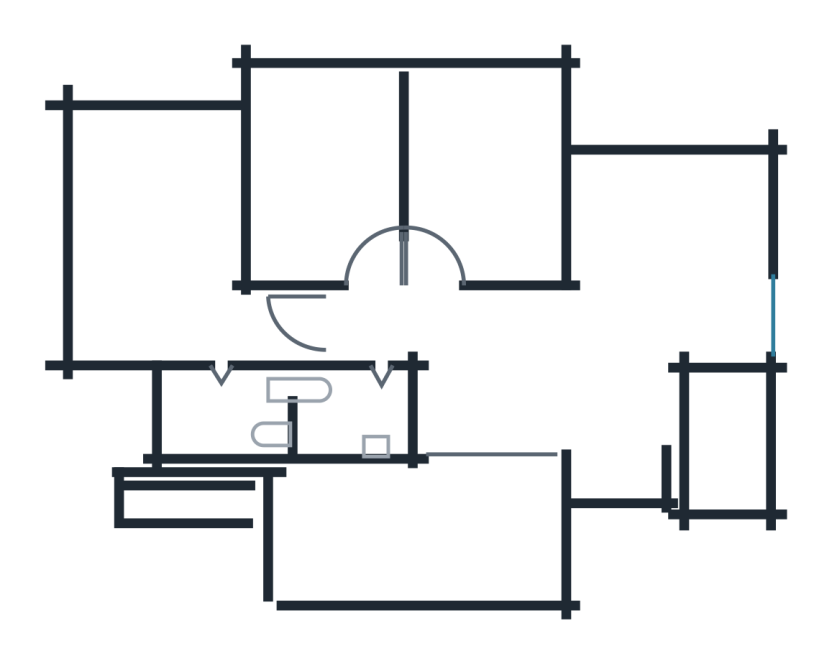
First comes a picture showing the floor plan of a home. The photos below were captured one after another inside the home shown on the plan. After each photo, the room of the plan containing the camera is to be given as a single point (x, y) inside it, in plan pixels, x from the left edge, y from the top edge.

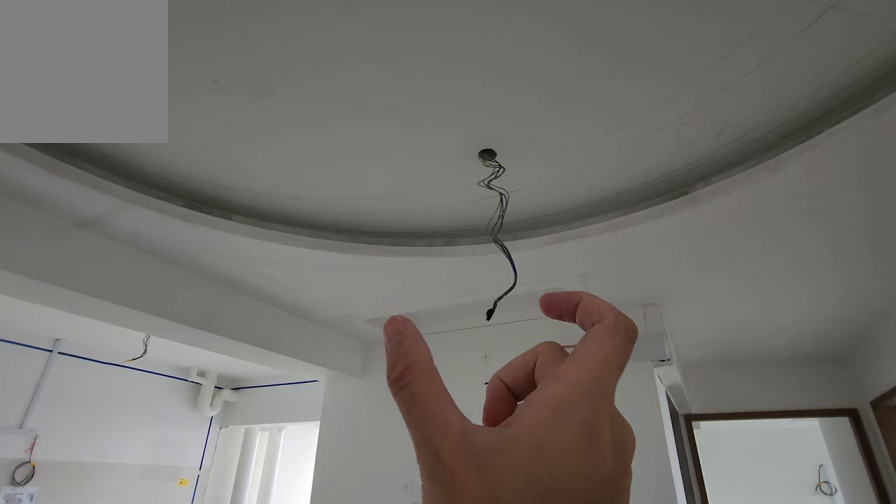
(516, 410)
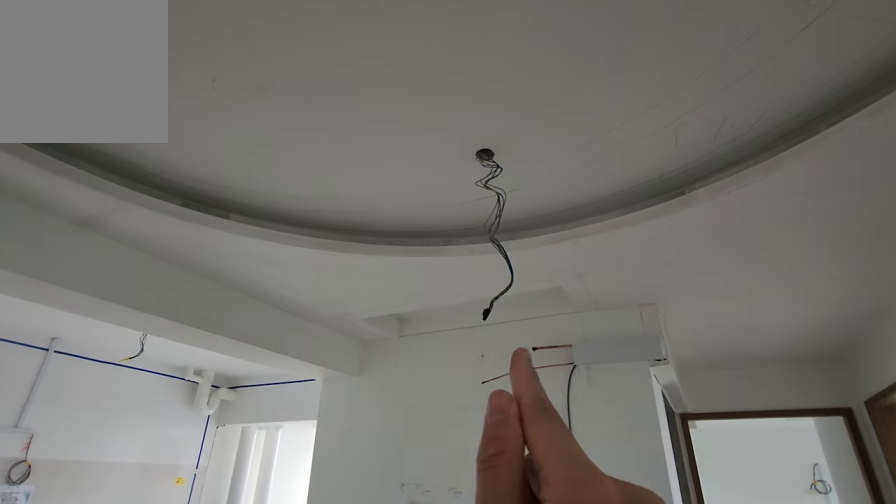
(516, 428)
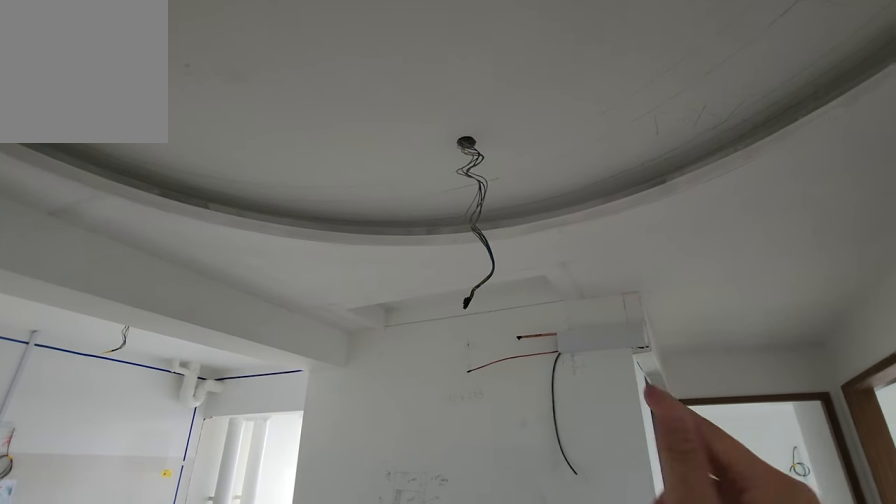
(516, 410)
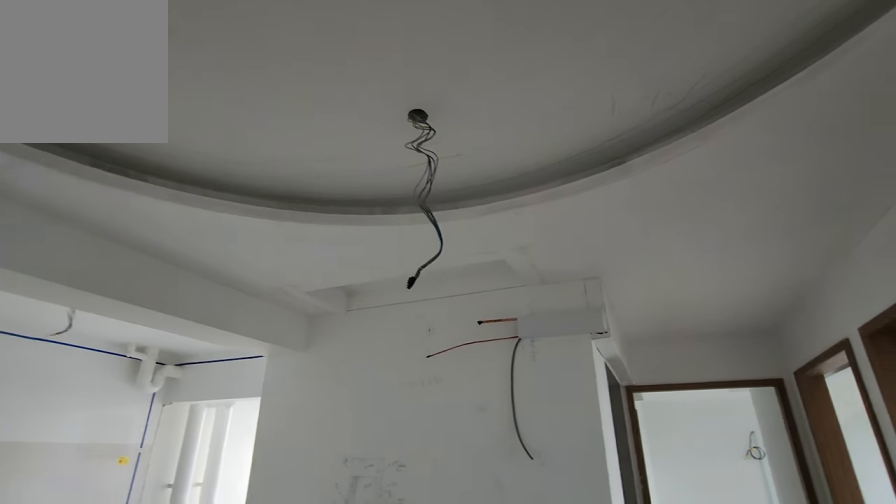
(516, 410)
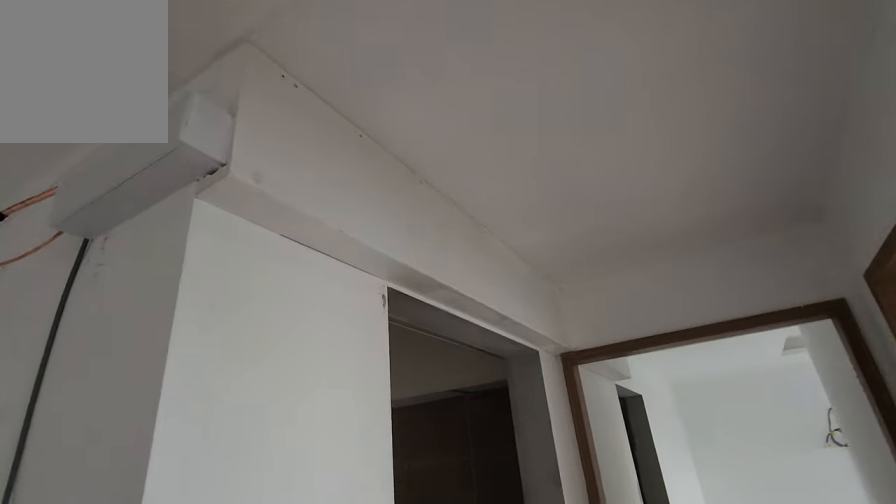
(370, 325)
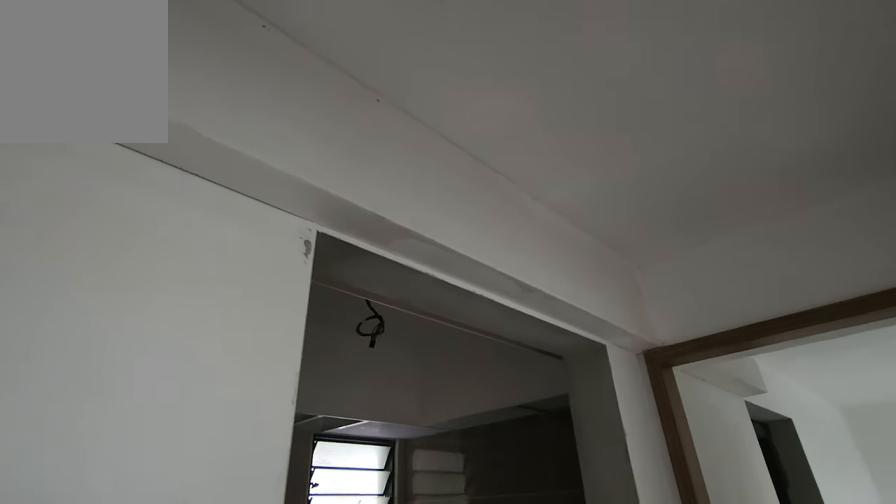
(370, 325)
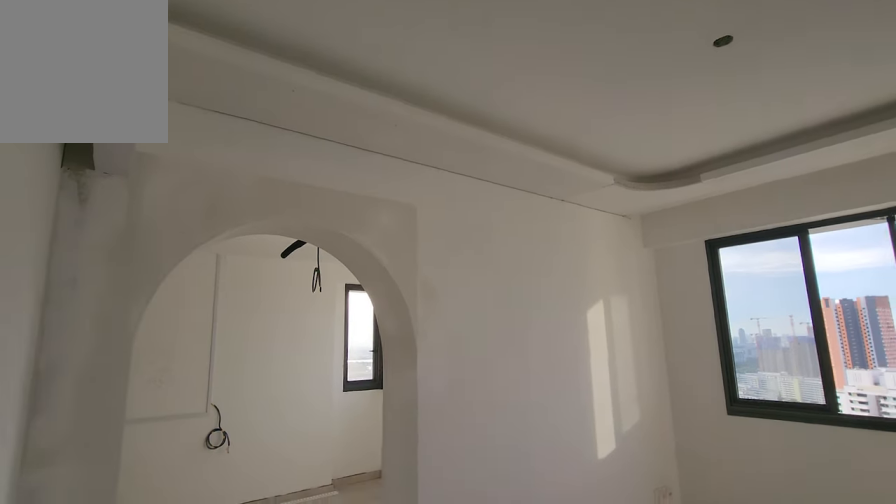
(323, 191)
